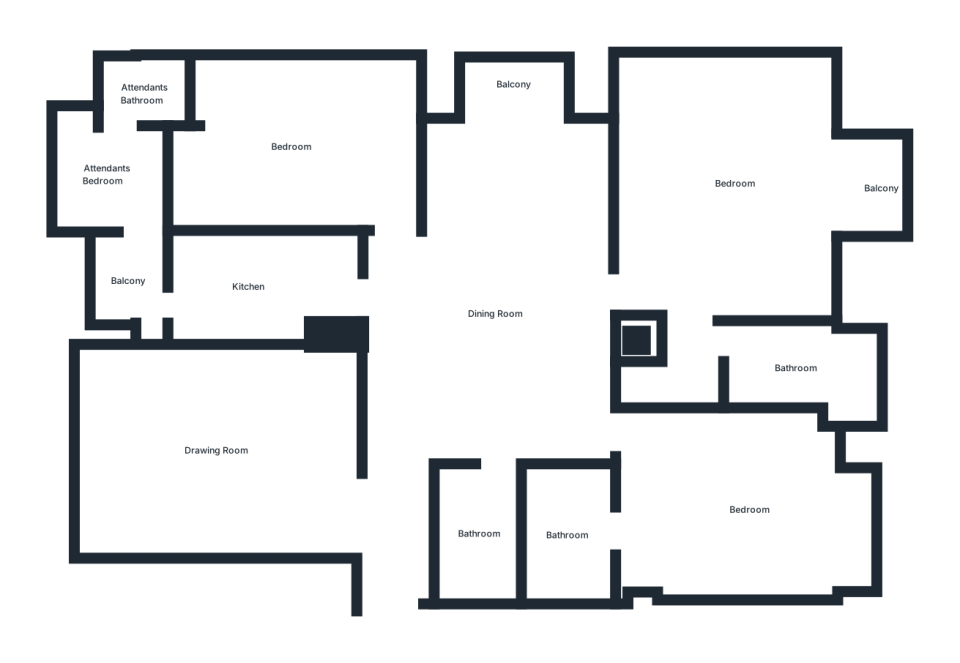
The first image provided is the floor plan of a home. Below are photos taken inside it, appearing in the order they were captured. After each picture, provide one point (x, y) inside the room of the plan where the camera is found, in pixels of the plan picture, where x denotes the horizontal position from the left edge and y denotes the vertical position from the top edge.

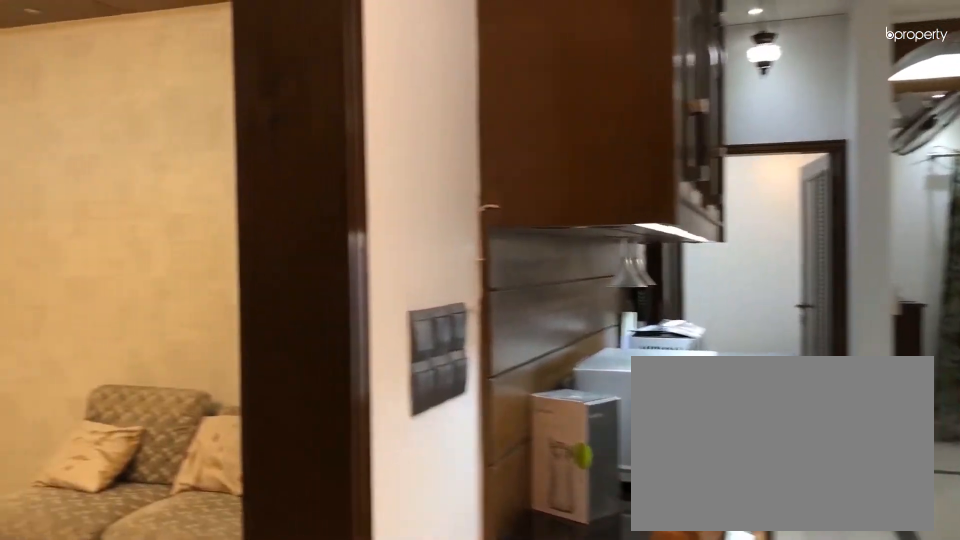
(358, 512)
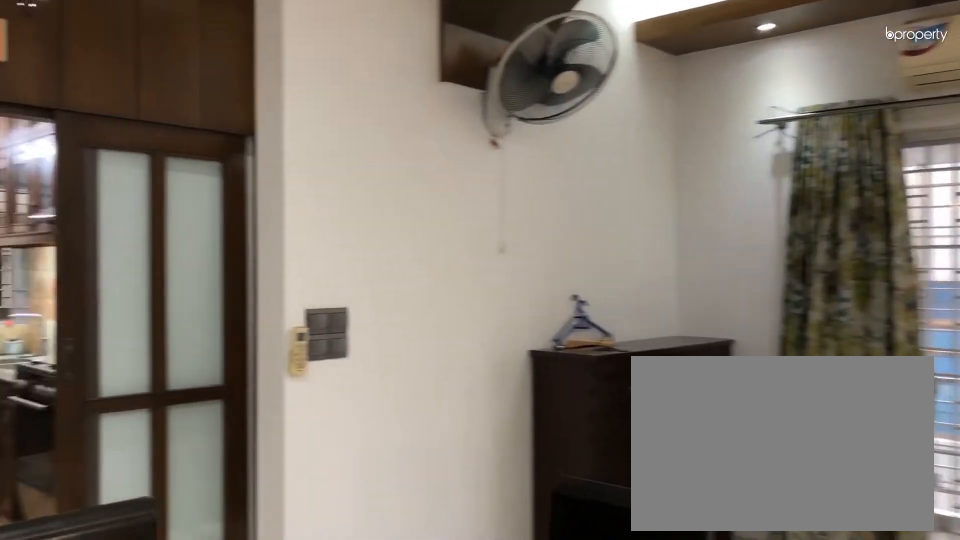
(491, 317)
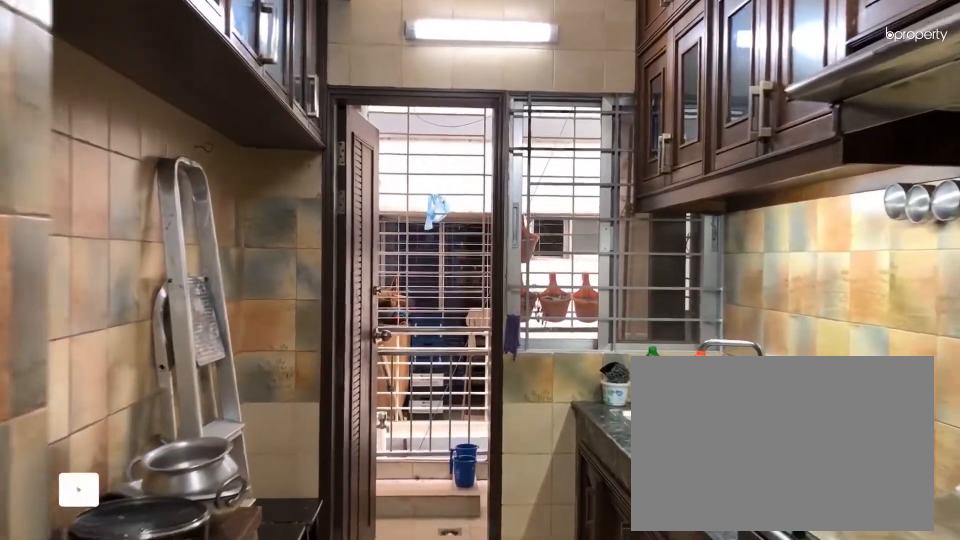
(277, 287)
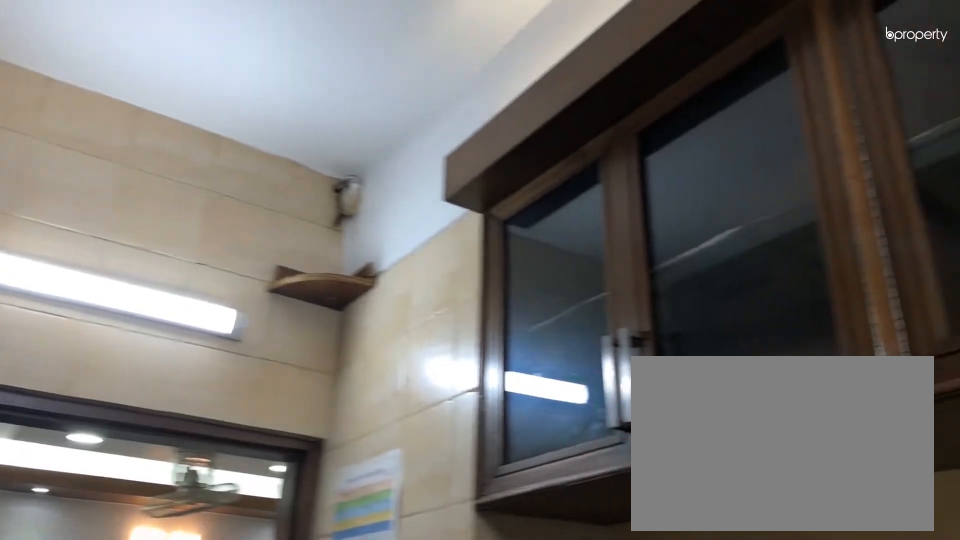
(254, 281)
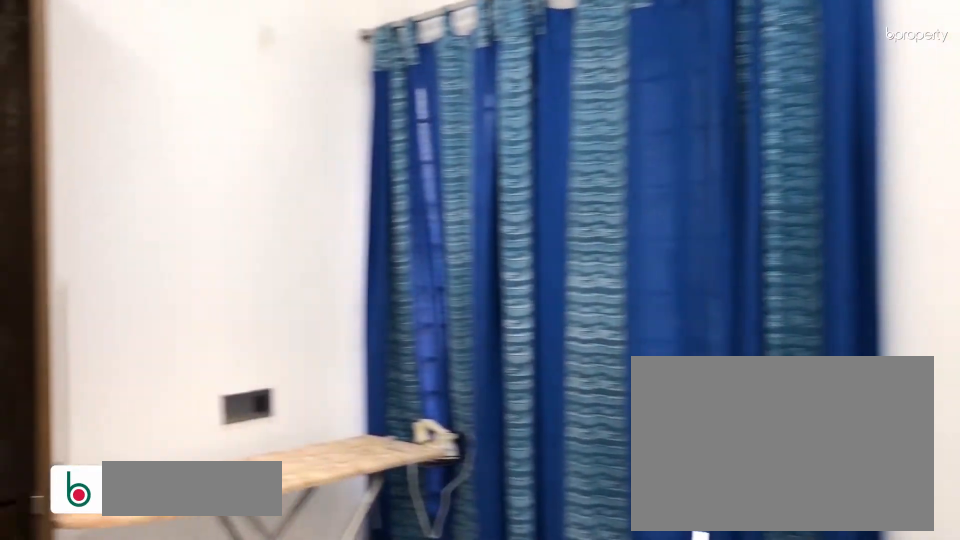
(289, 145)
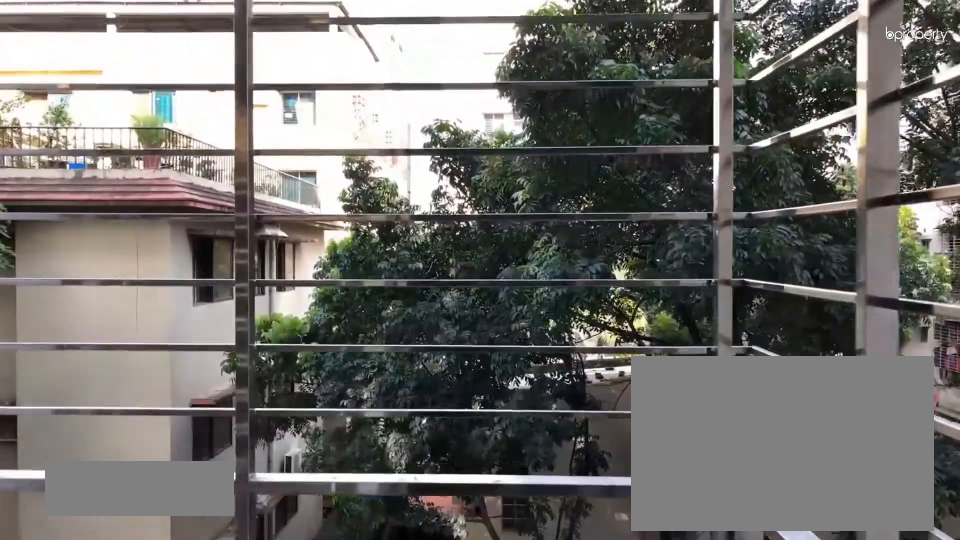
(886, 187)
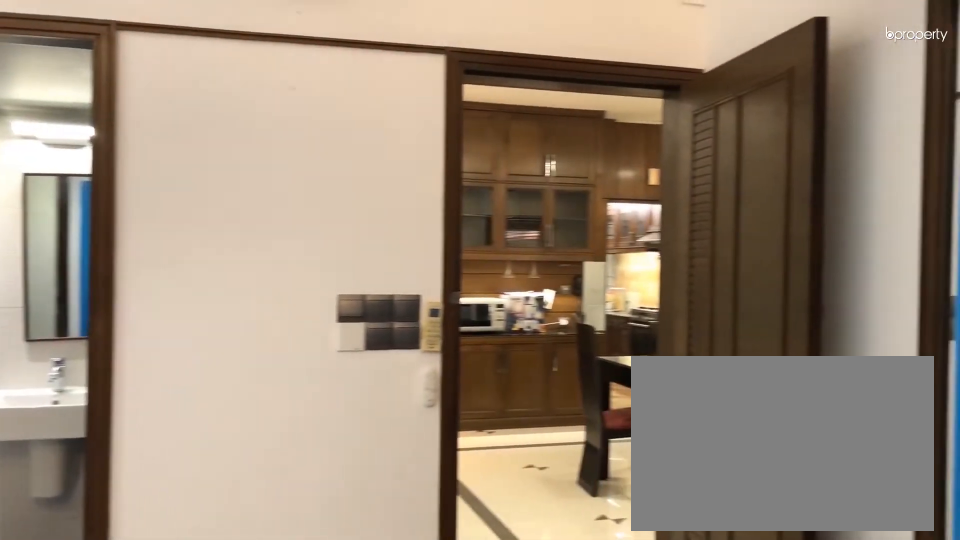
(749, 512)
